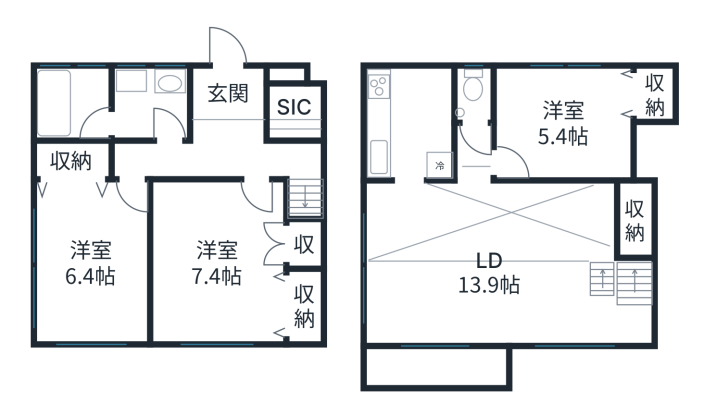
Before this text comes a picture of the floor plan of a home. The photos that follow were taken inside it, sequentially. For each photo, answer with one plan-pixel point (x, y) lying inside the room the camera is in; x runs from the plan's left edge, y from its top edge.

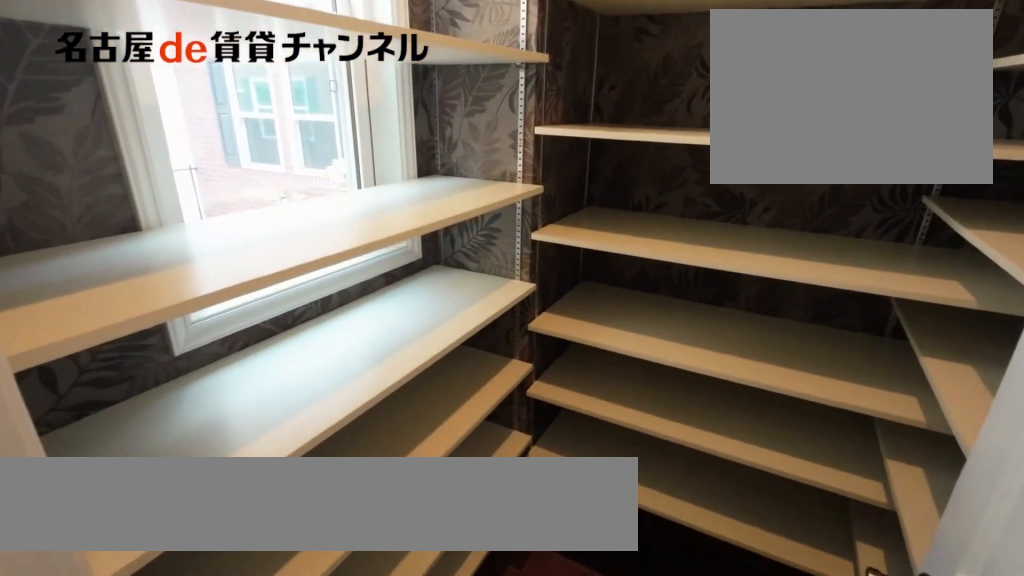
(295, 112)
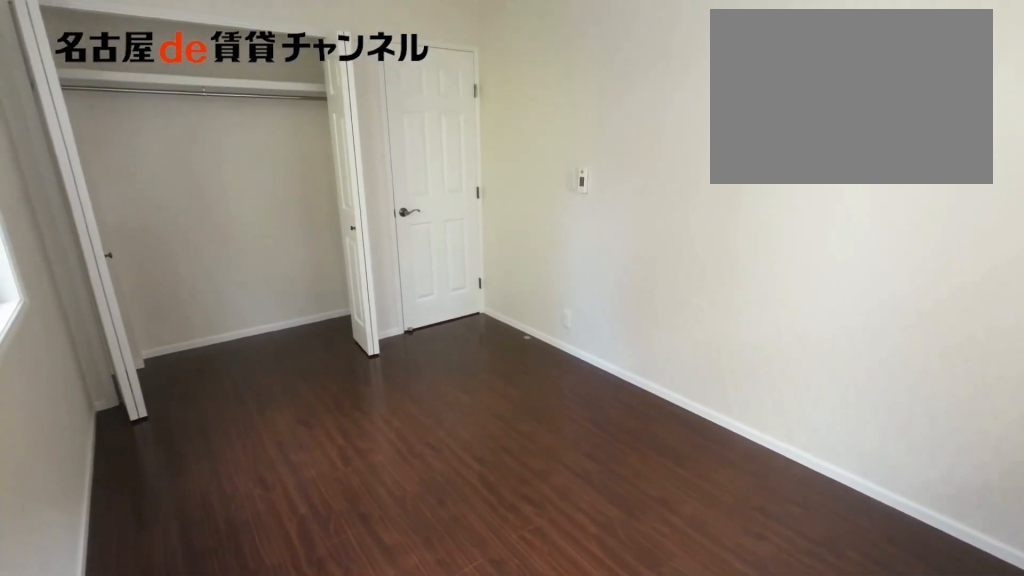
(92, 250)
